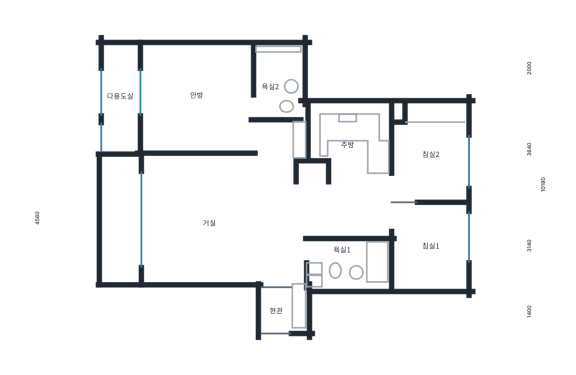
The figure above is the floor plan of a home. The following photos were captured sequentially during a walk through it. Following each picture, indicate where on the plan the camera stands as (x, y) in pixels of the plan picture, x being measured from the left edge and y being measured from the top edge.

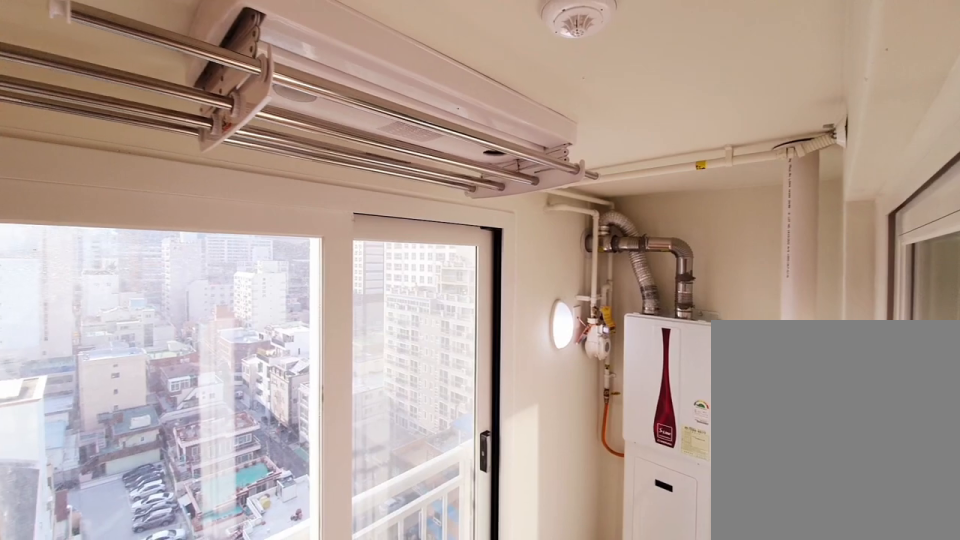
(136, 110)
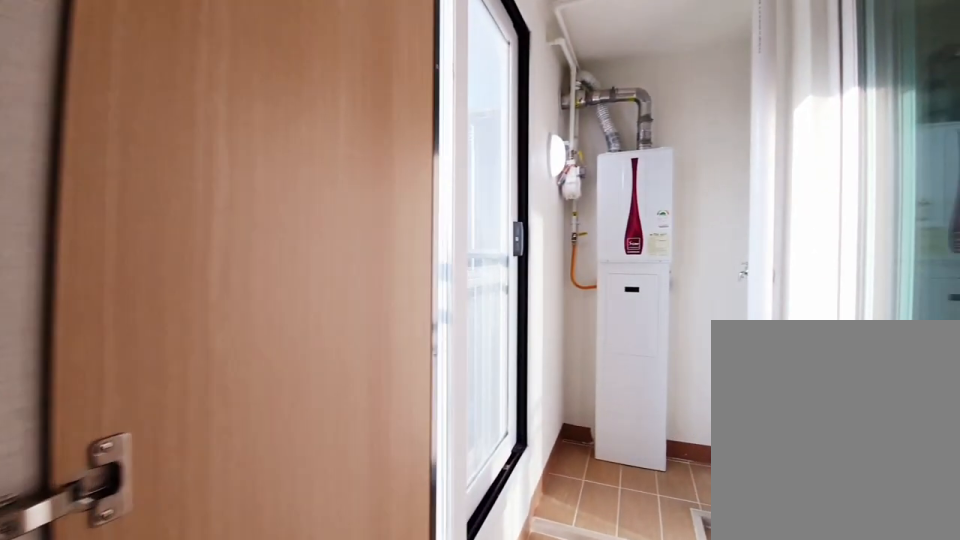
(135, 112)
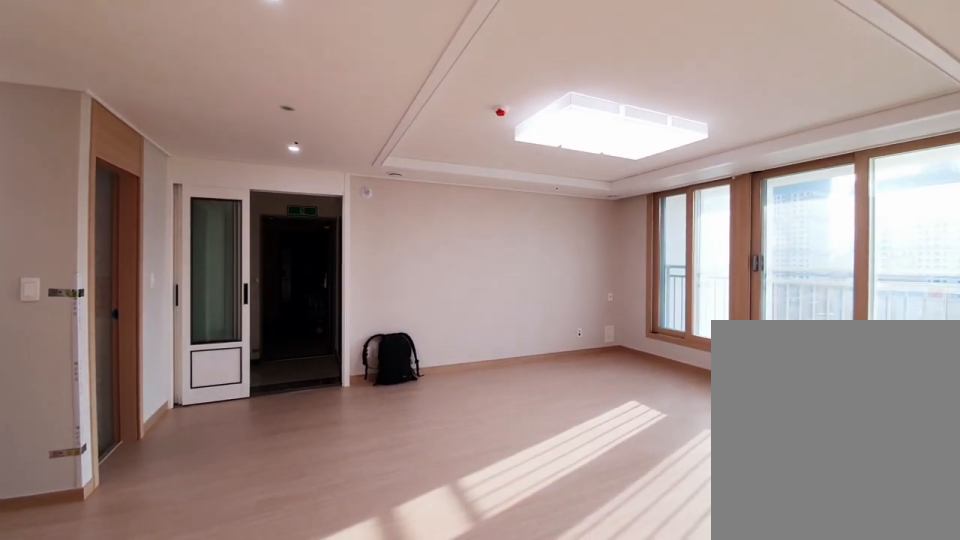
(272, 149)
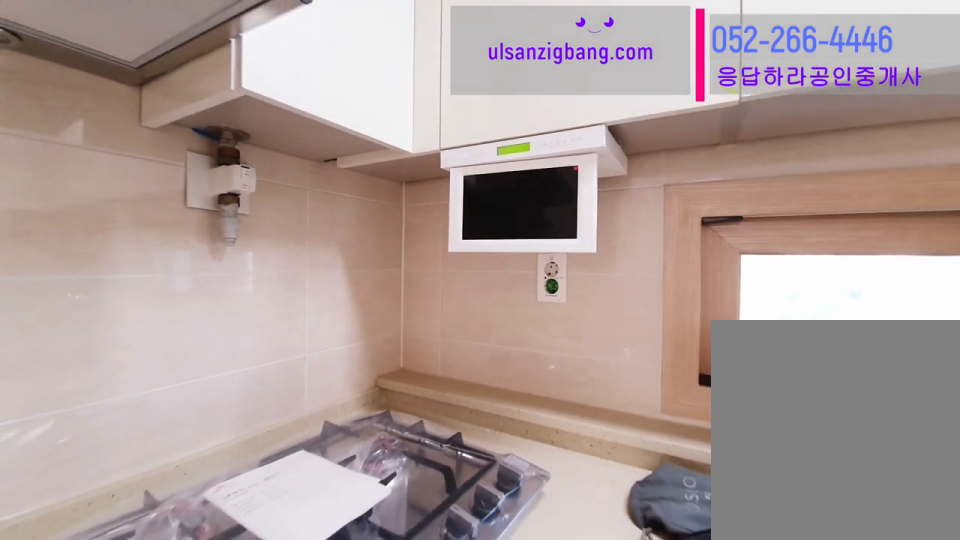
(352, 151)
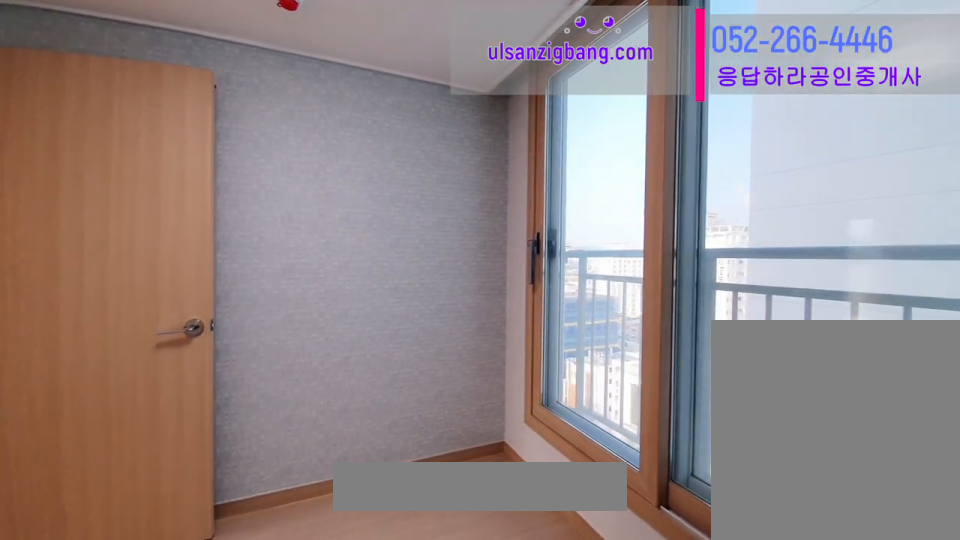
(435, 243)
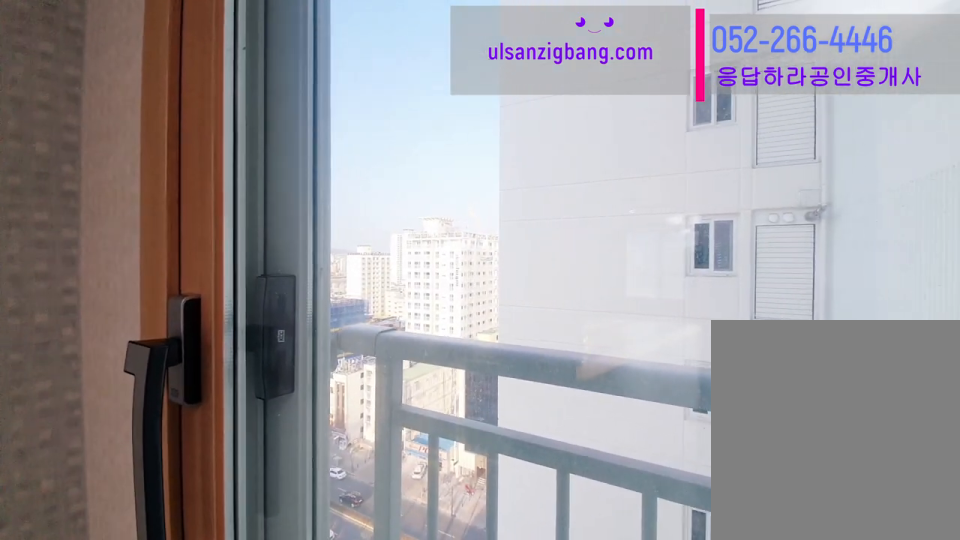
(434, 243)
